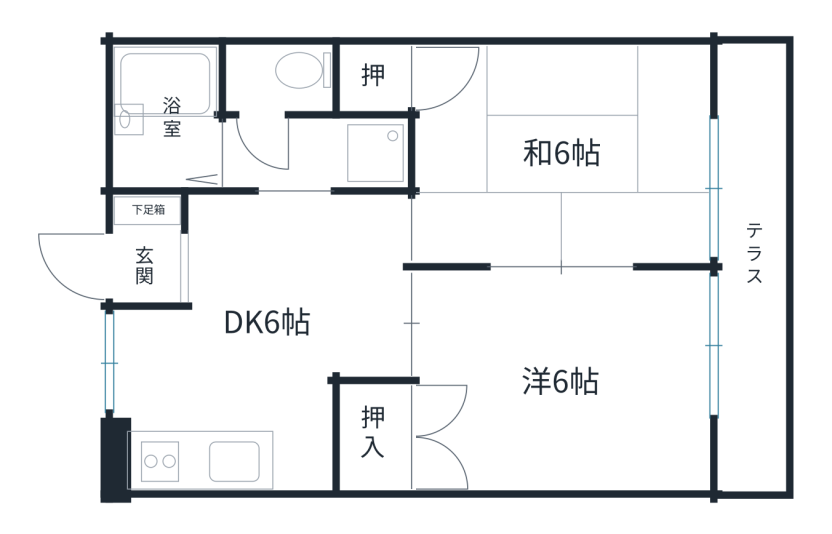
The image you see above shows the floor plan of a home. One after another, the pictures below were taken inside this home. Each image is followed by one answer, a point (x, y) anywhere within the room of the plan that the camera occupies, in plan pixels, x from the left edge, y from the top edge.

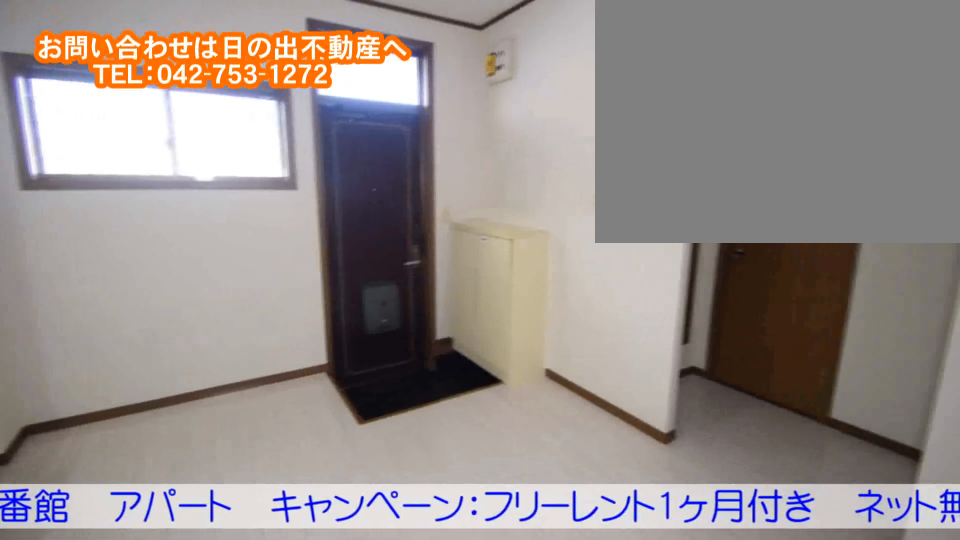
(274, 357)
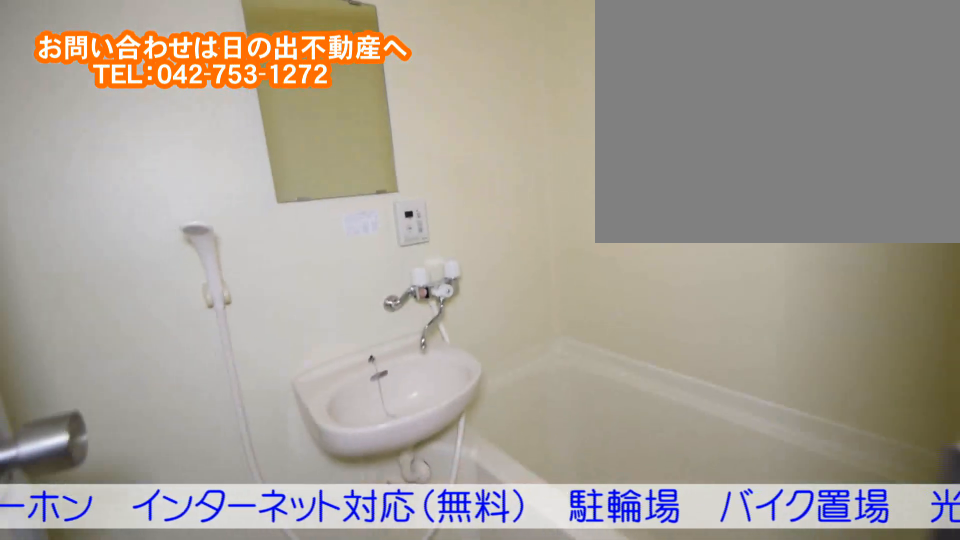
(169, 136)
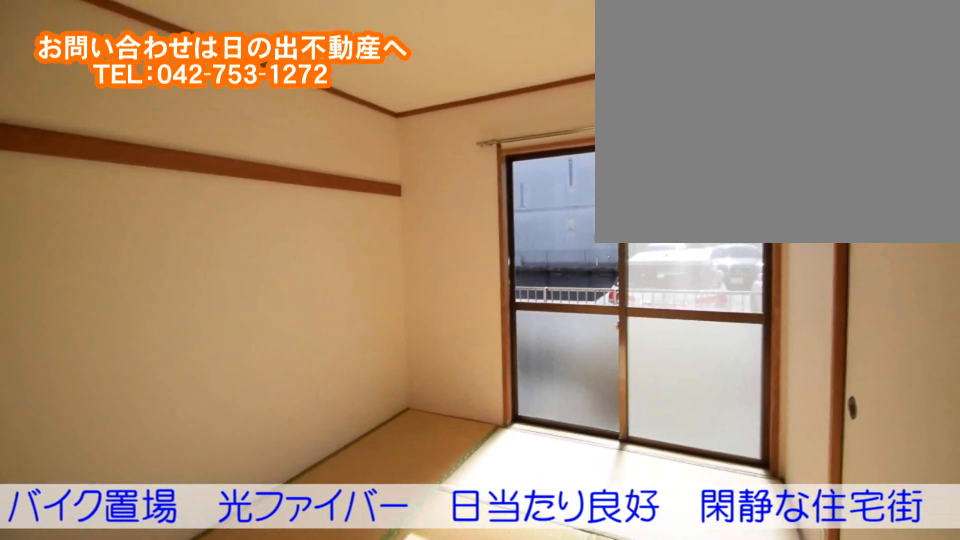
(634, 152)
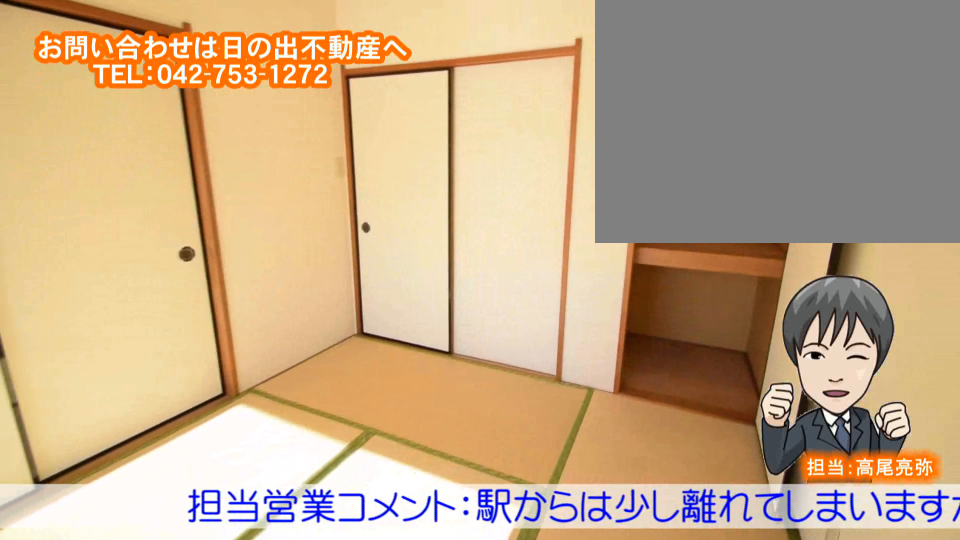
(634, 152)
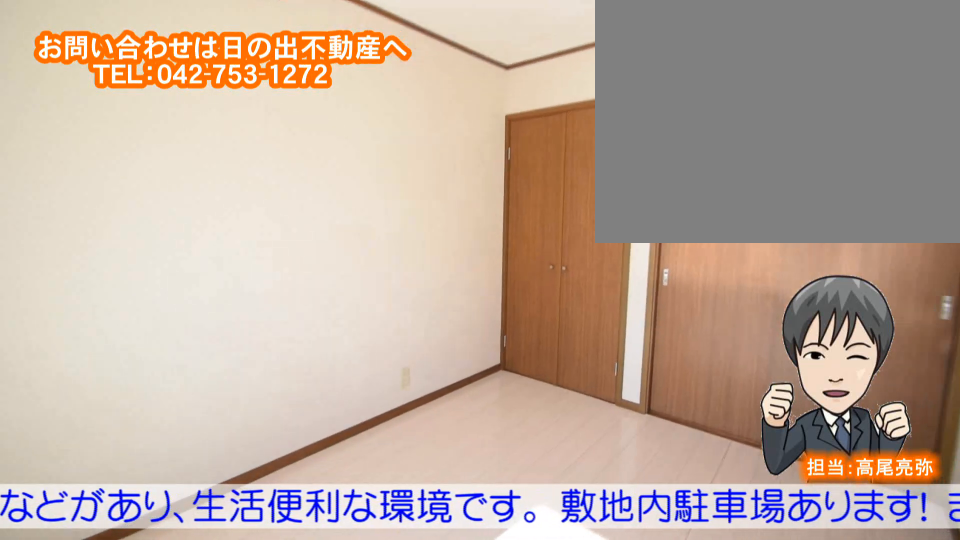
(640, 371)
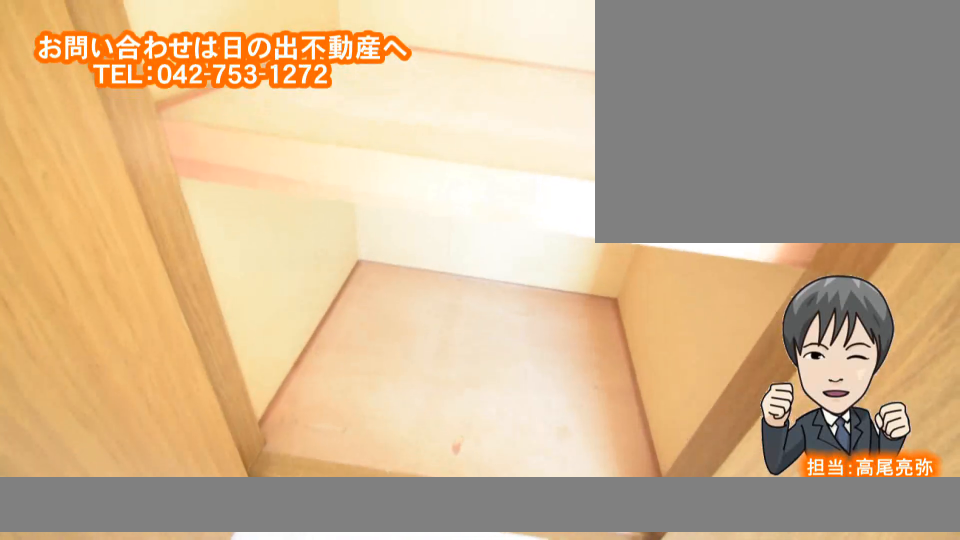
(640, 372)
